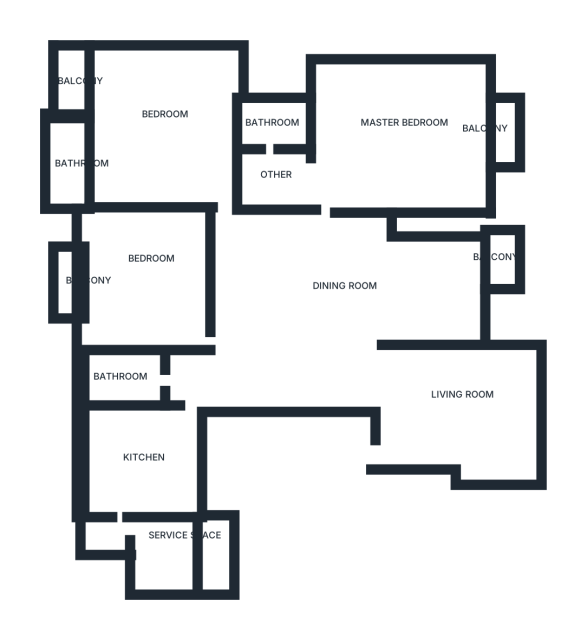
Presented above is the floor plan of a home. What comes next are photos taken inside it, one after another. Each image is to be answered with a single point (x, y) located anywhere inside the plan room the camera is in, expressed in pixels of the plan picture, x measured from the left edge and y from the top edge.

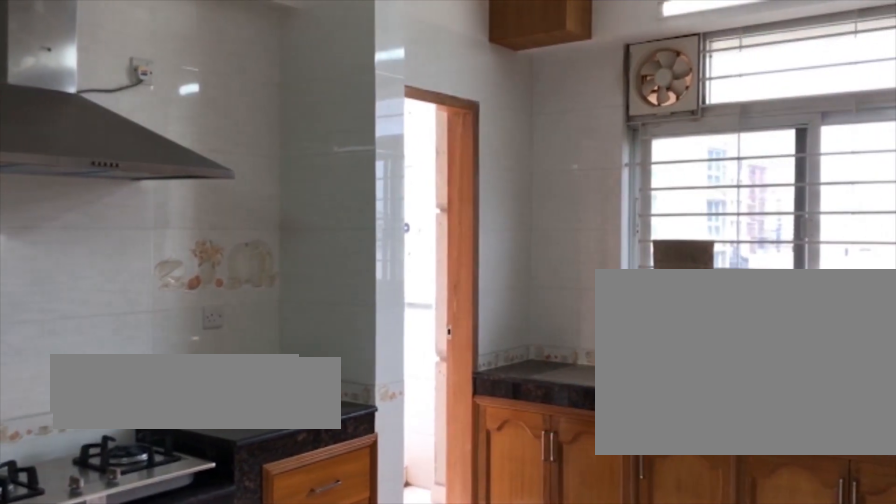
(143, 448)
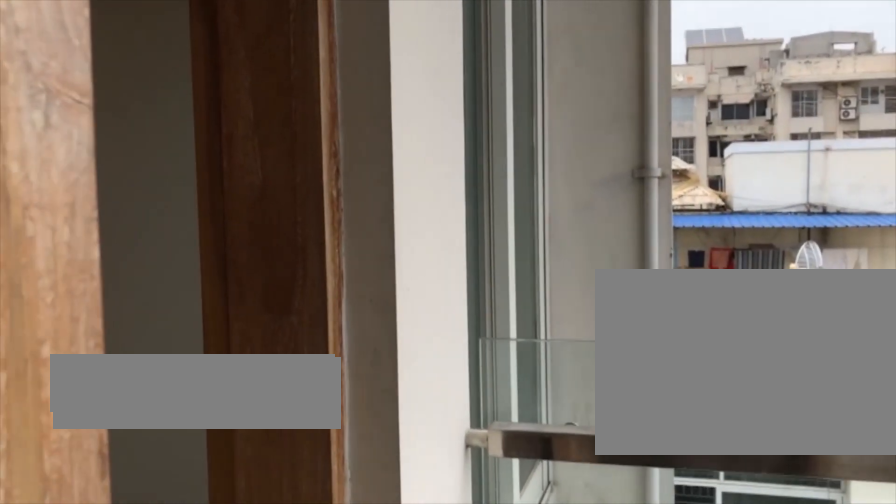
(132, 524)
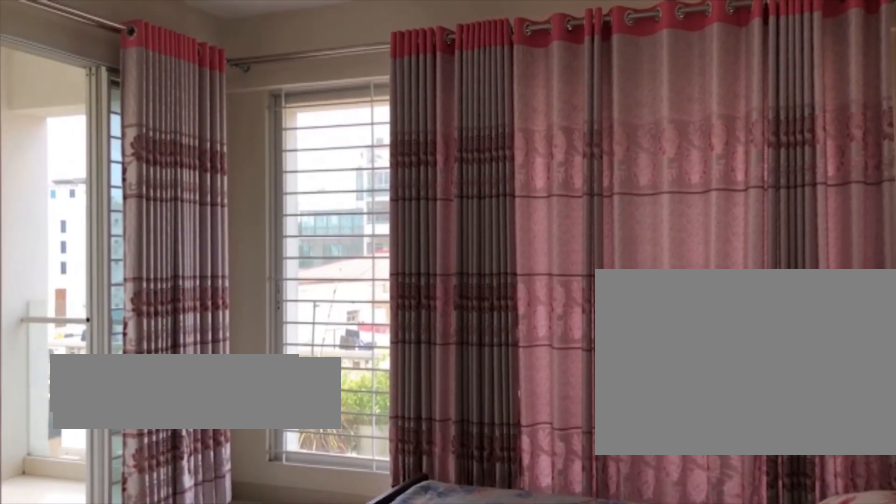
(173, 145)
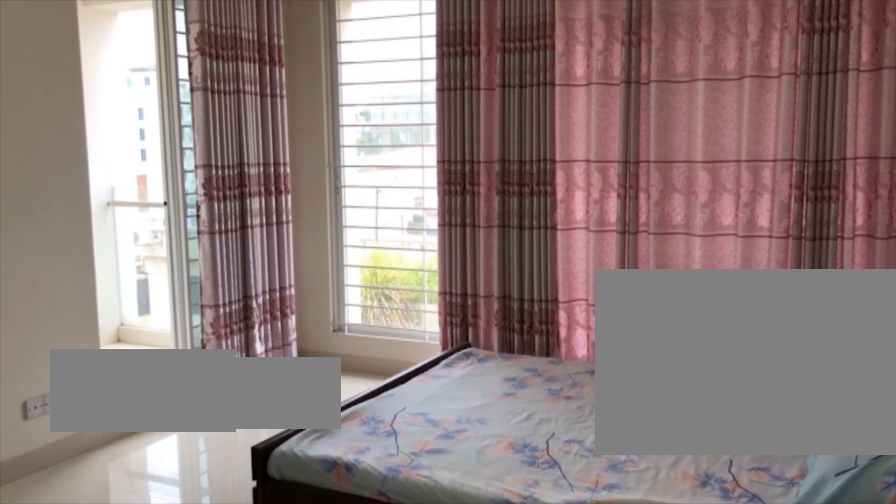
(172, 145)
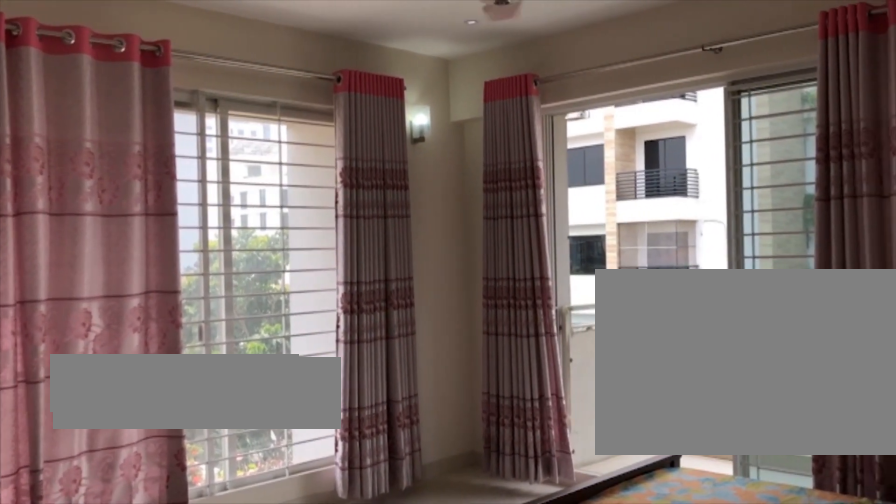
(386, 152)
